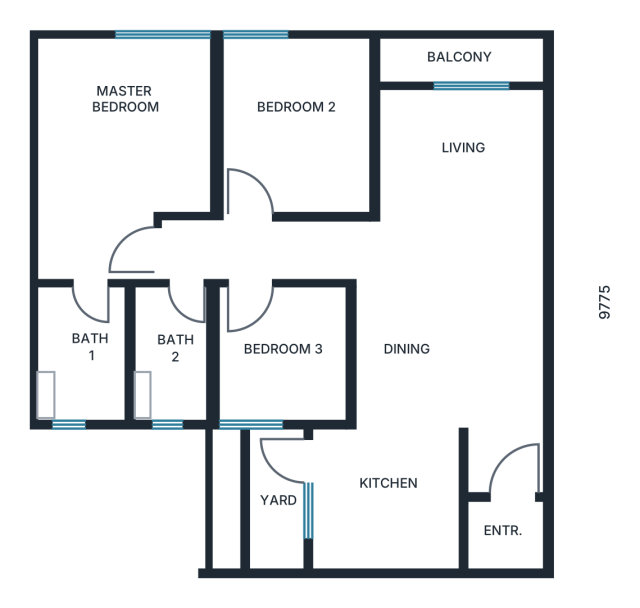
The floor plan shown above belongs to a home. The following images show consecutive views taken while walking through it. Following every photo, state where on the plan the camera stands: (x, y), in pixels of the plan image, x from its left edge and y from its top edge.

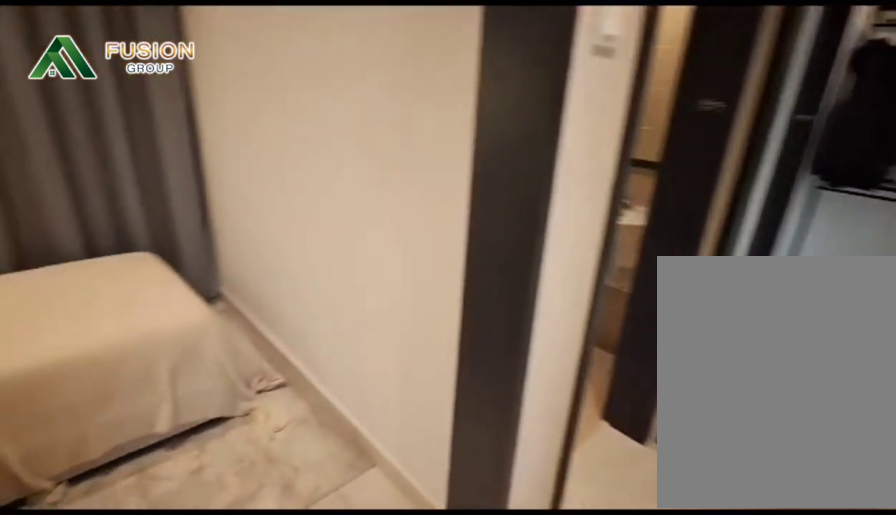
(246, 348)
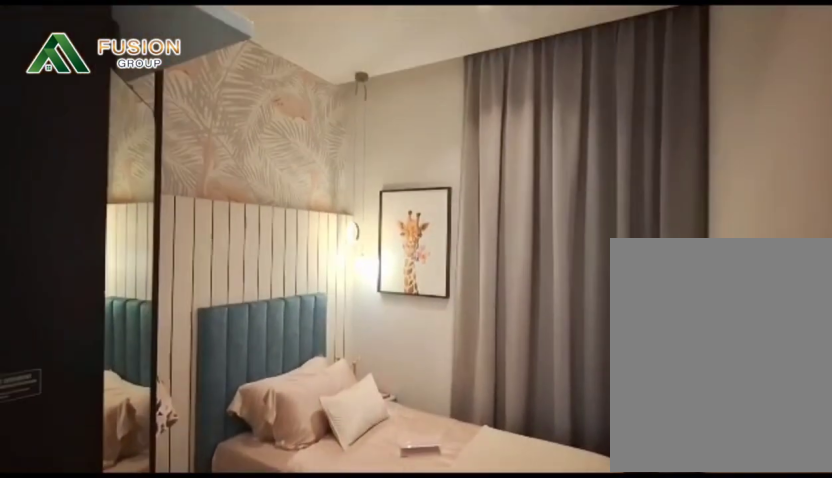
(245, 374)
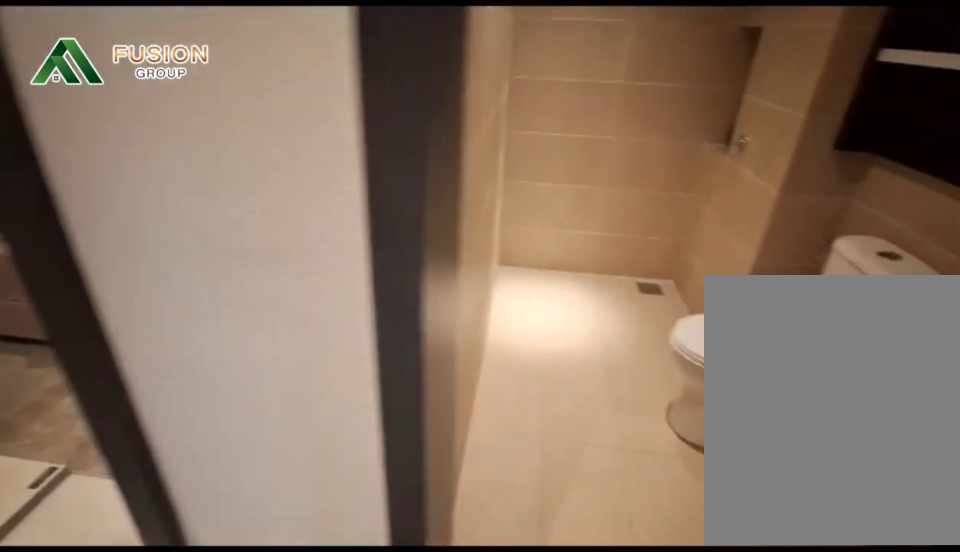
(239, 285)
